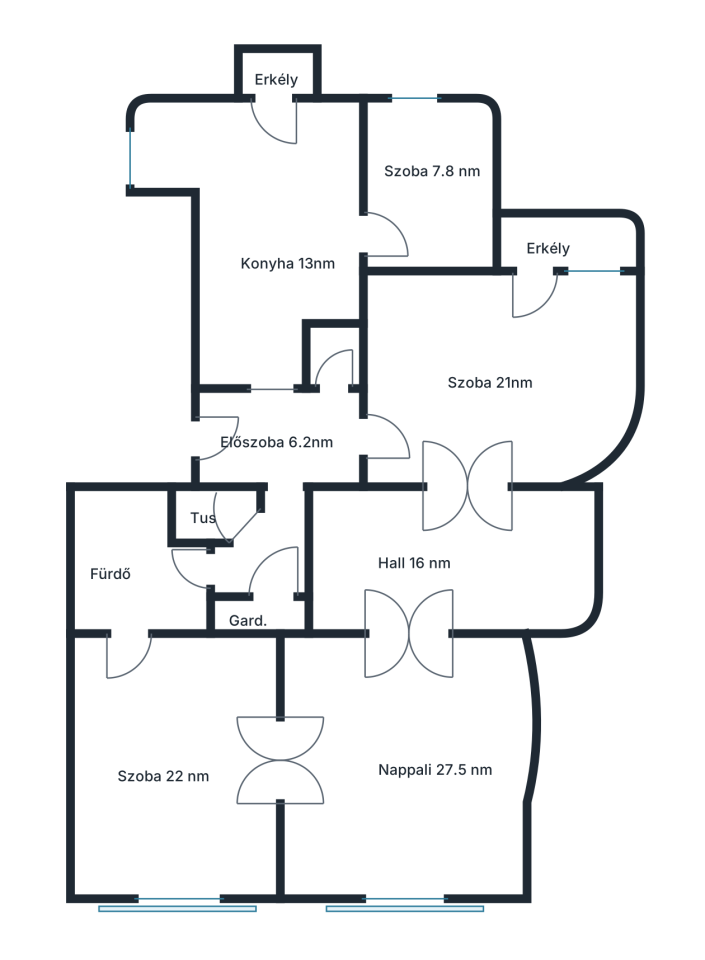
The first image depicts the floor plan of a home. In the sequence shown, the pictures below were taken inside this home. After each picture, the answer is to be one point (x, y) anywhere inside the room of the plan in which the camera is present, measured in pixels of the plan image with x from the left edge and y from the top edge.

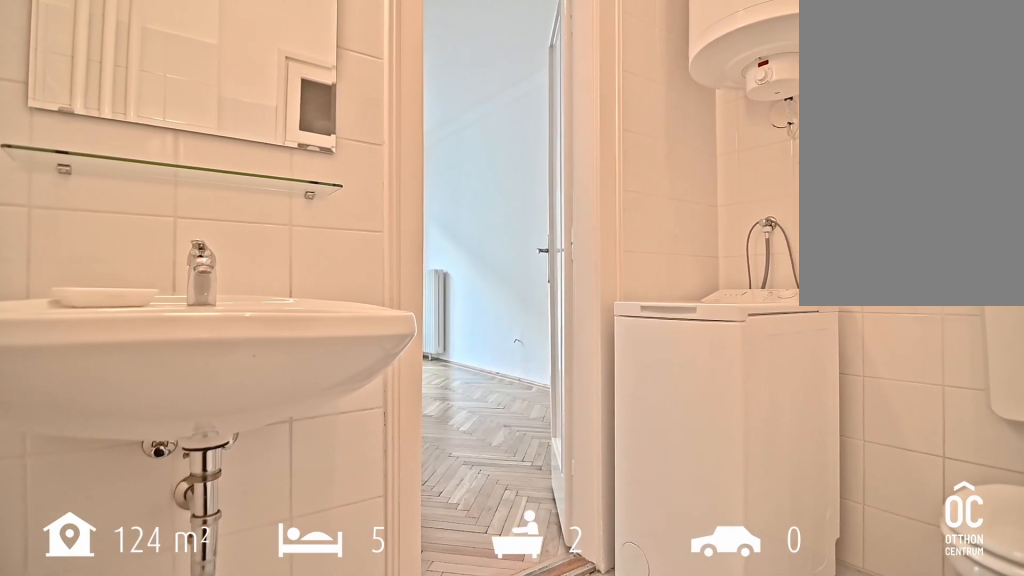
(132, 568)
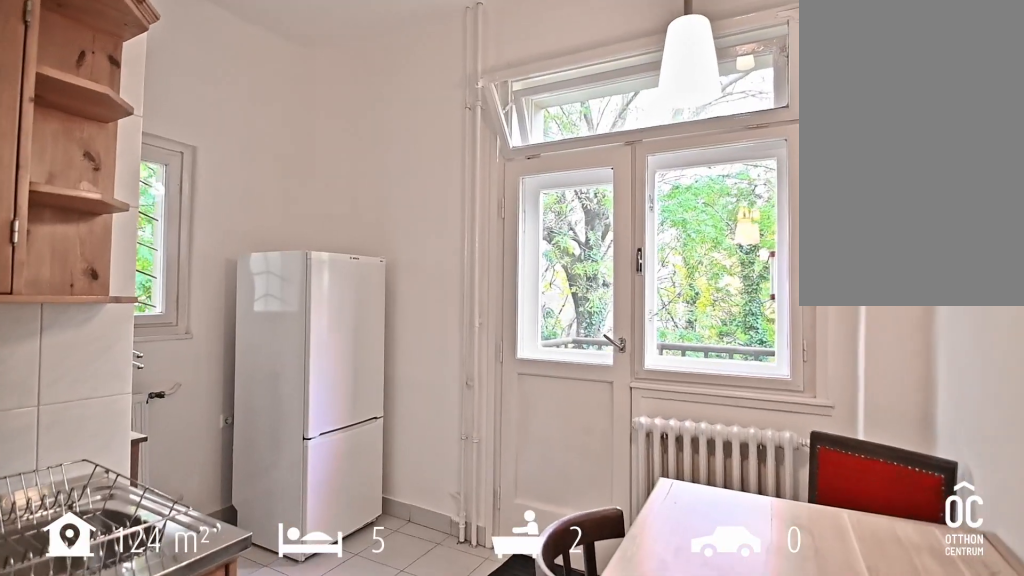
(285, 253)
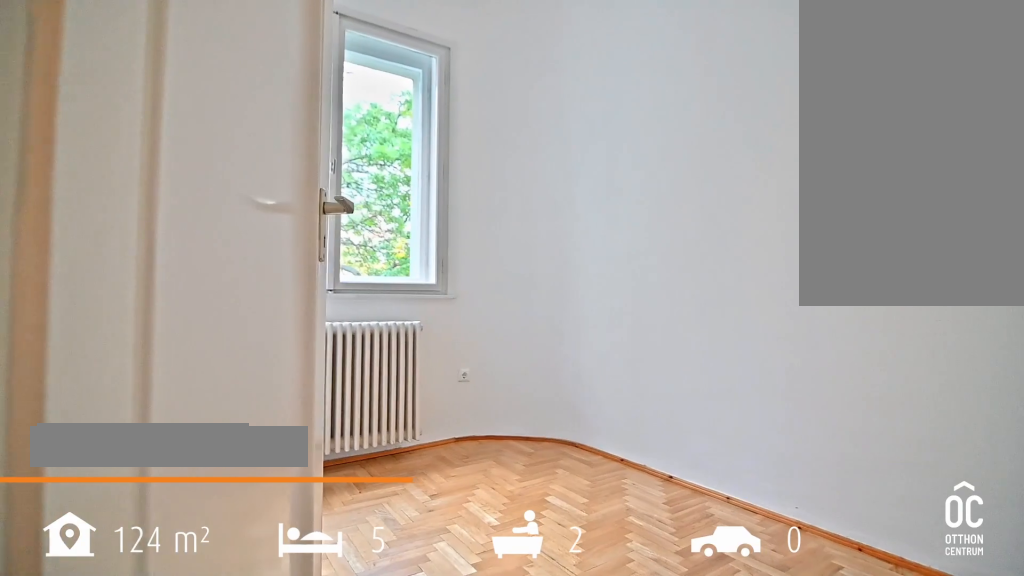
(428, 192)
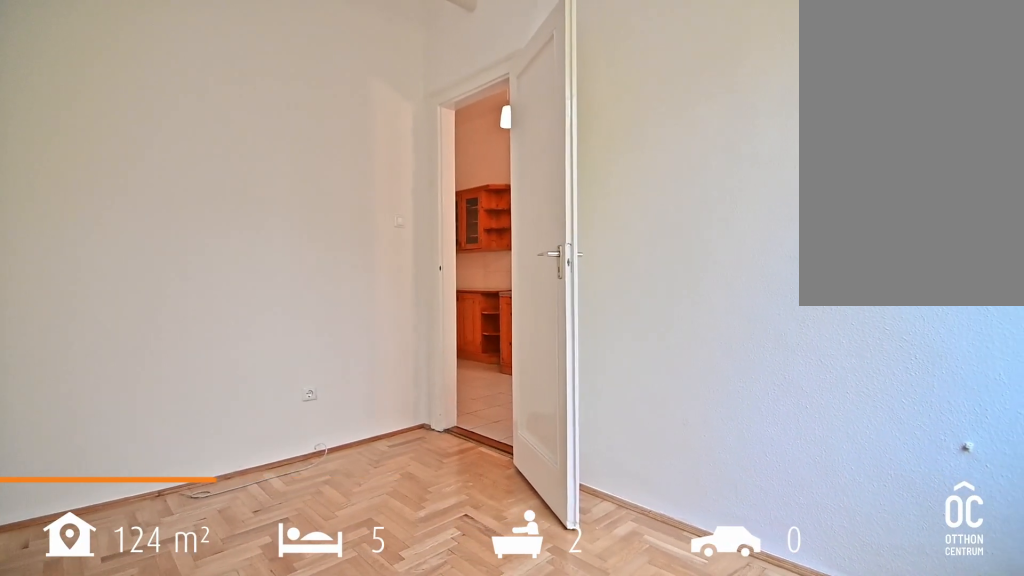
(428, 192)
